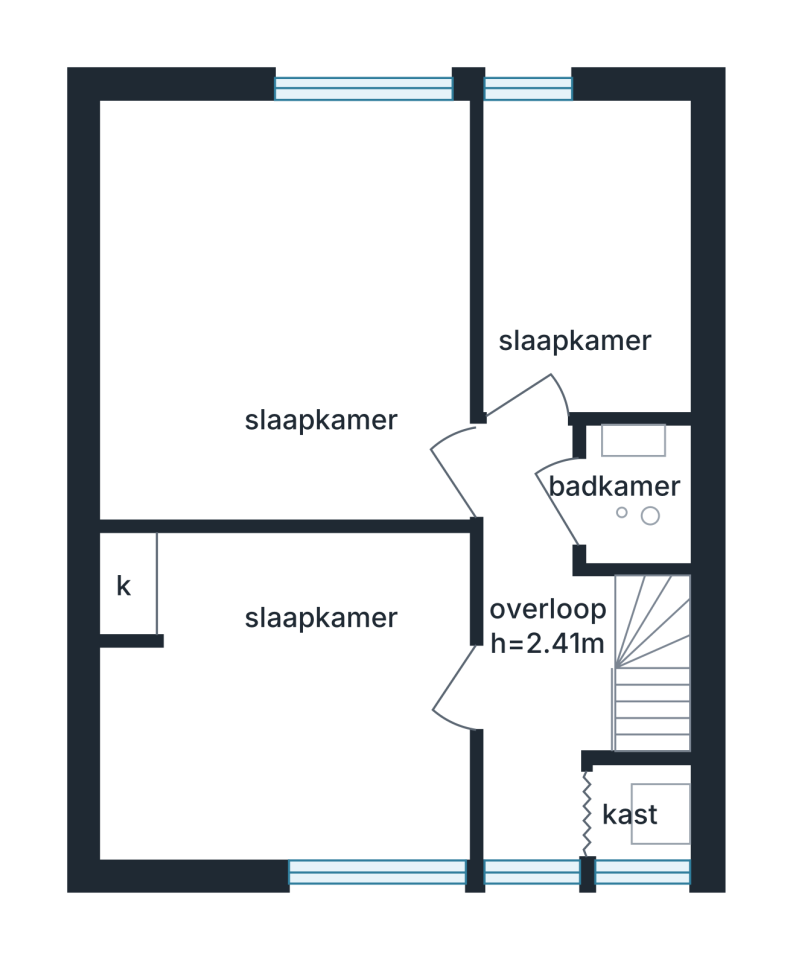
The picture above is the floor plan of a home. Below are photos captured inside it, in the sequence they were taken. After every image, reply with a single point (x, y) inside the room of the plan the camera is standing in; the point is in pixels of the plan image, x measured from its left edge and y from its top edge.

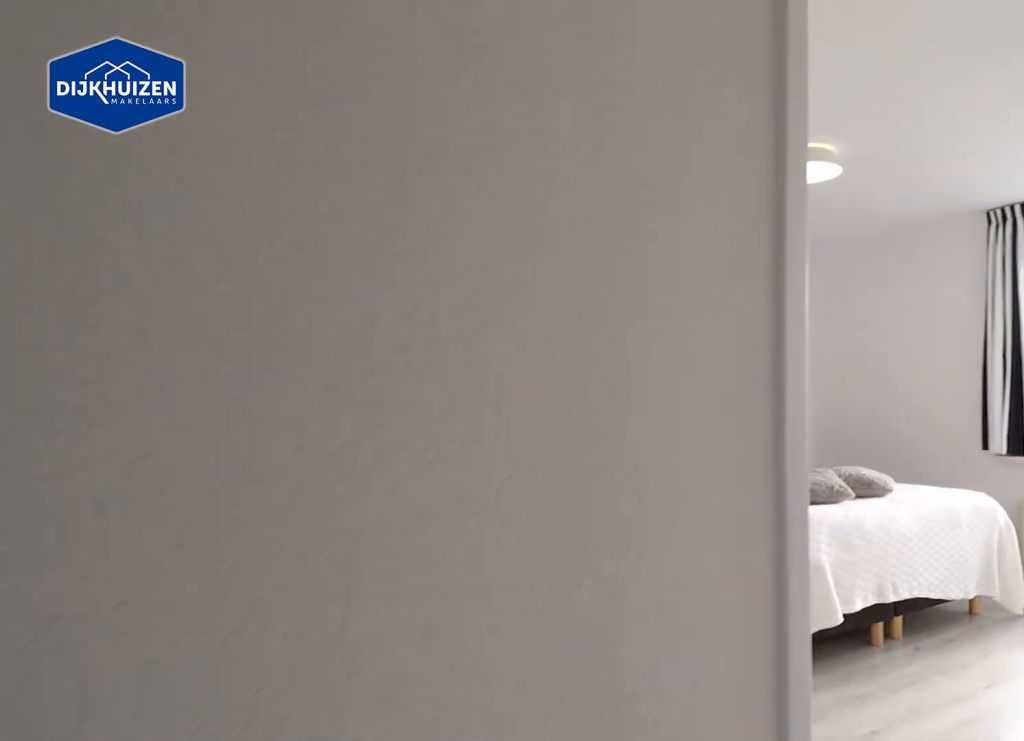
(536, 645)
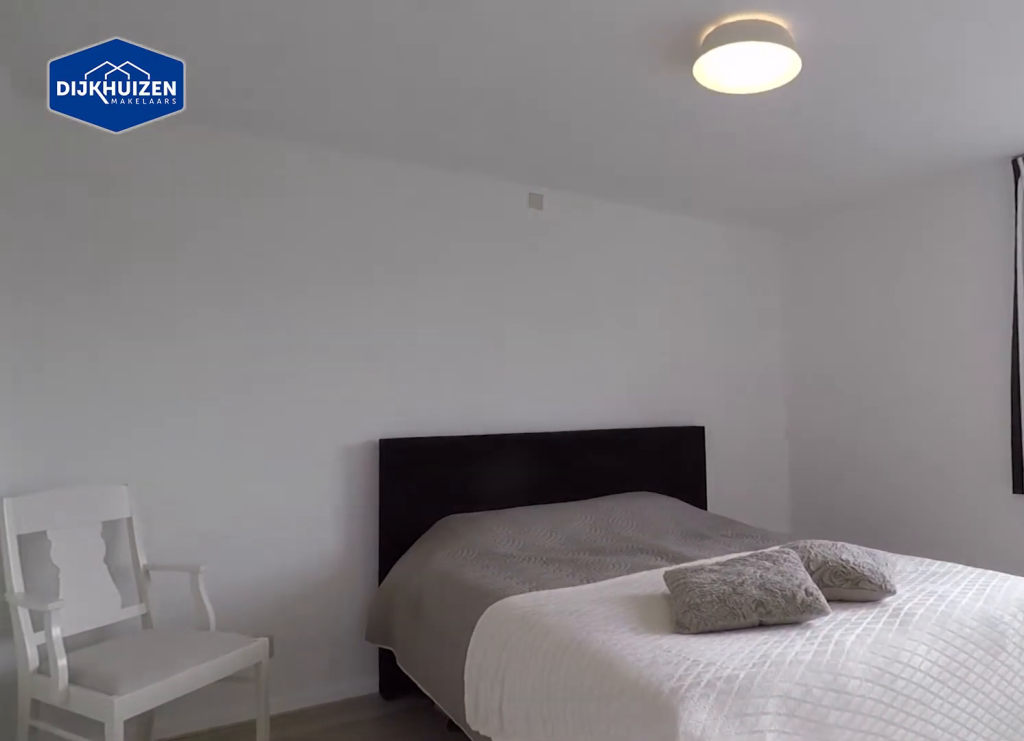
(341, 500)
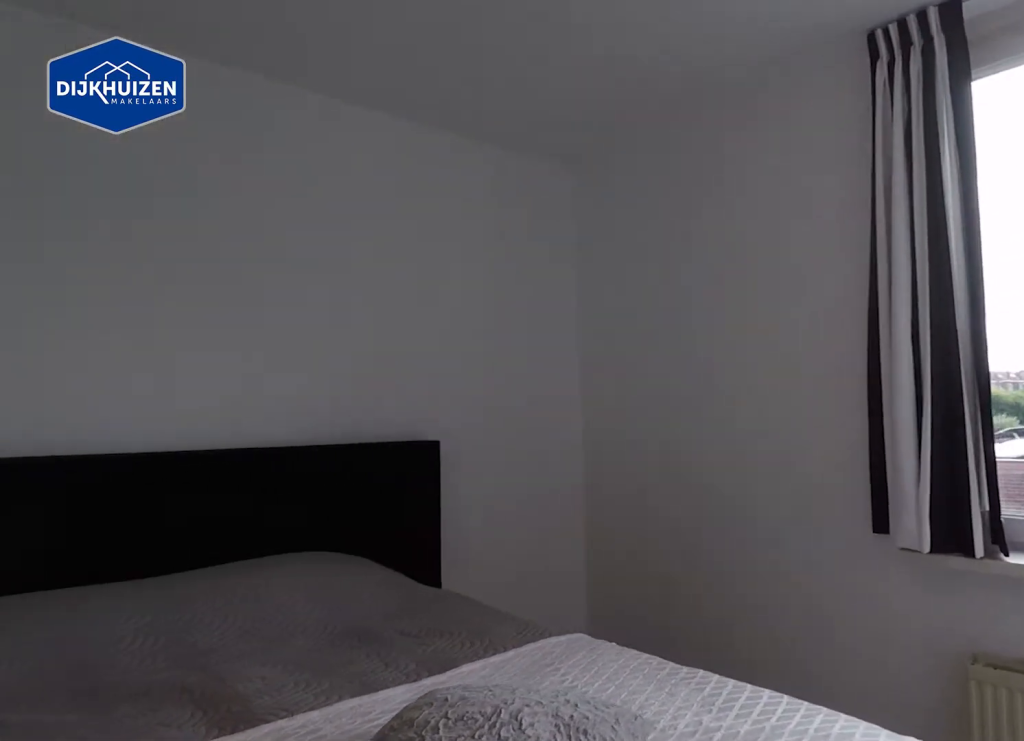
(341, 500)
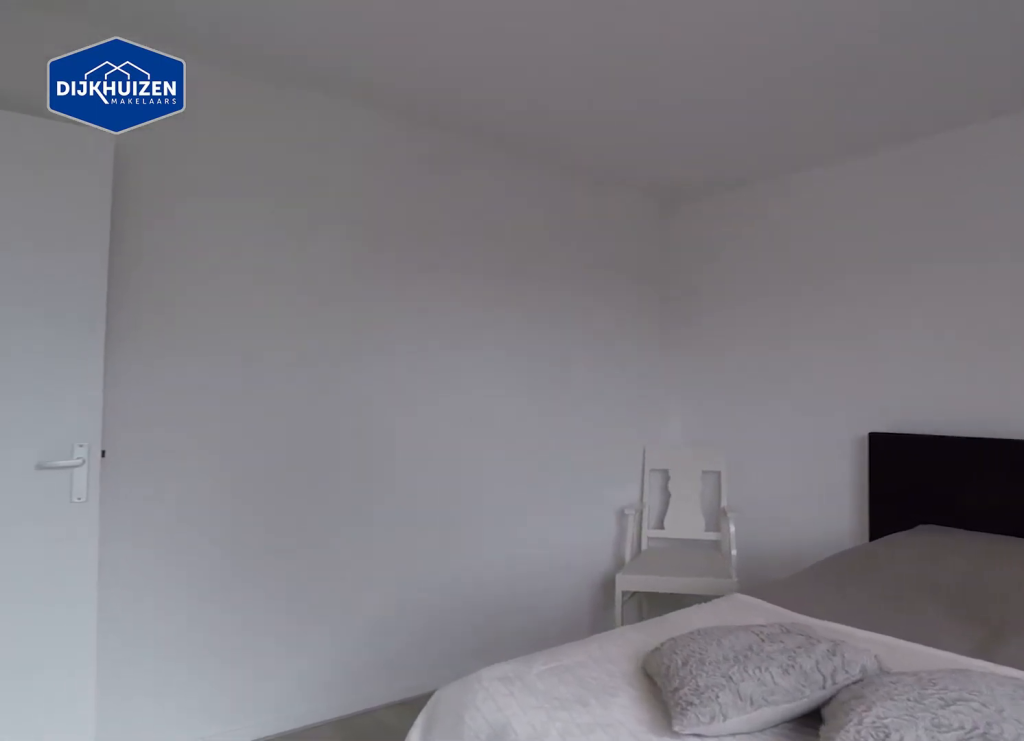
(341, 500)
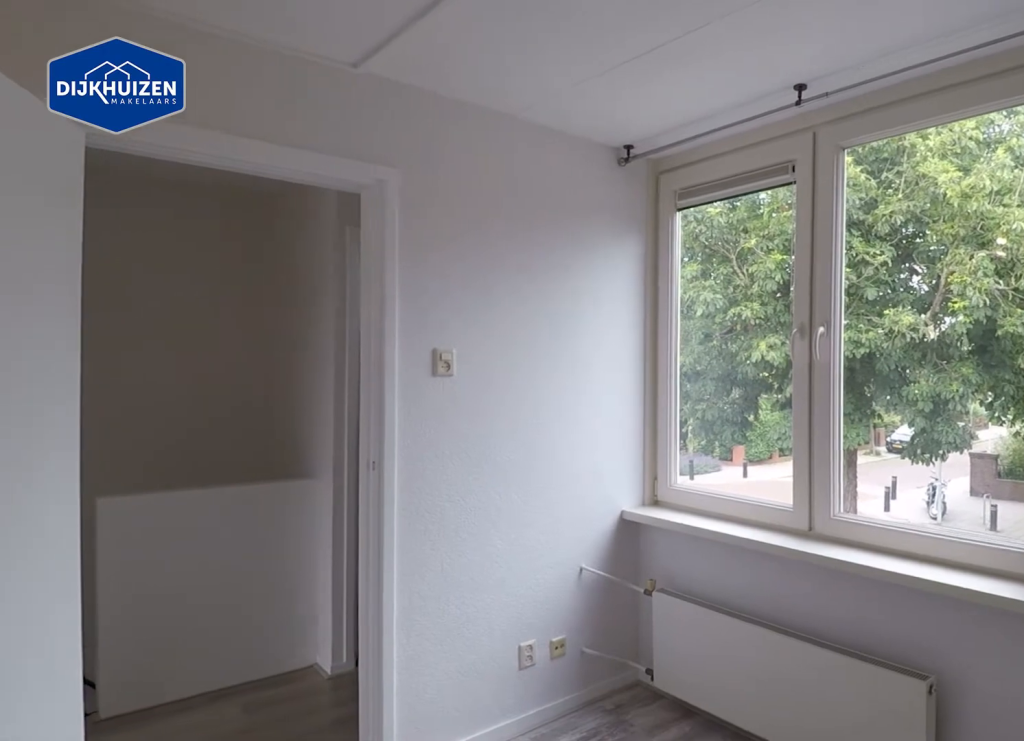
(338, 544)
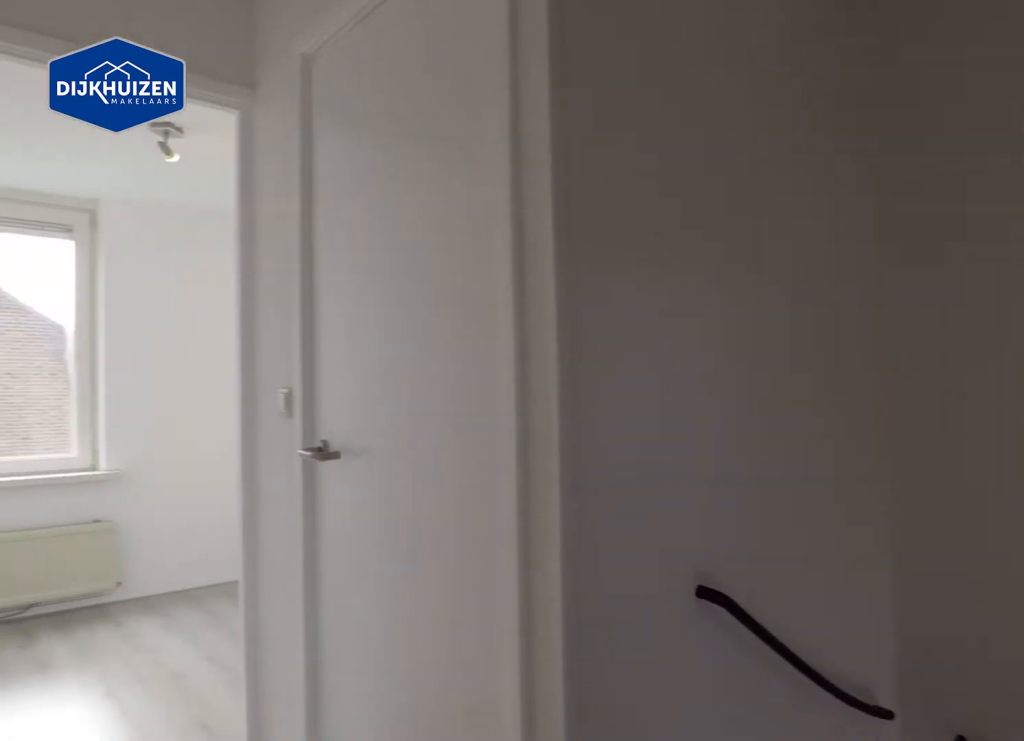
(536, 645)
